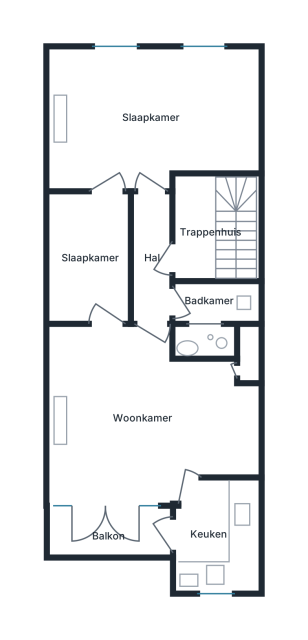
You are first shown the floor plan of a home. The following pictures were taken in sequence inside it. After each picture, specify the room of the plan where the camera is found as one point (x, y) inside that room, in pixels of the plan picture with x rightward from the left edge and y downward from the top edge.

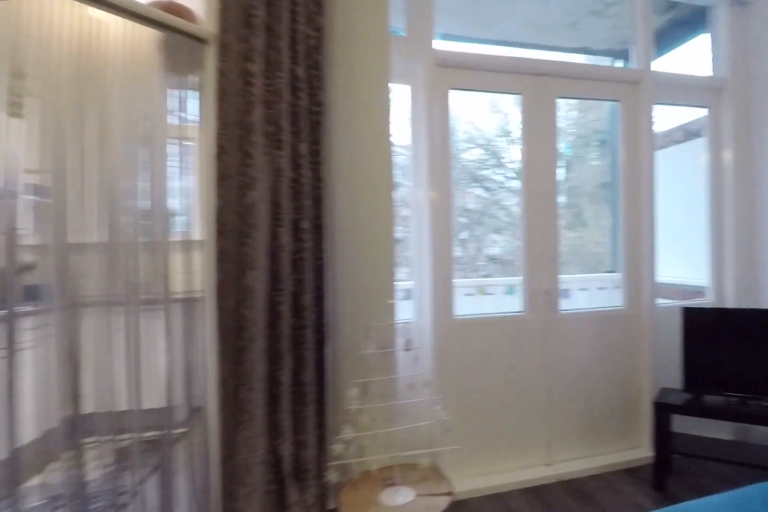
(144, 416)
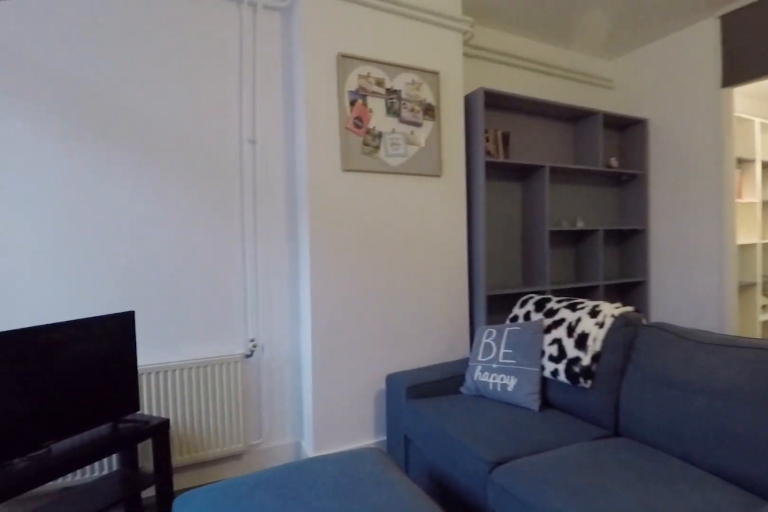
(144, 416)
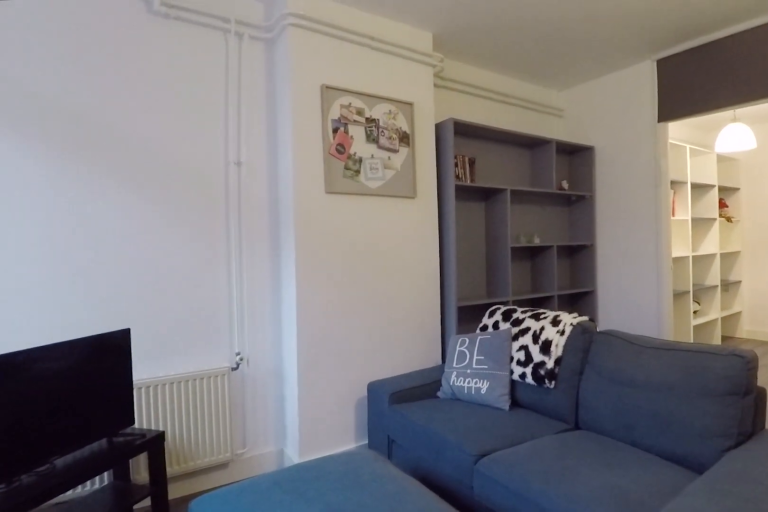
(144, 416)
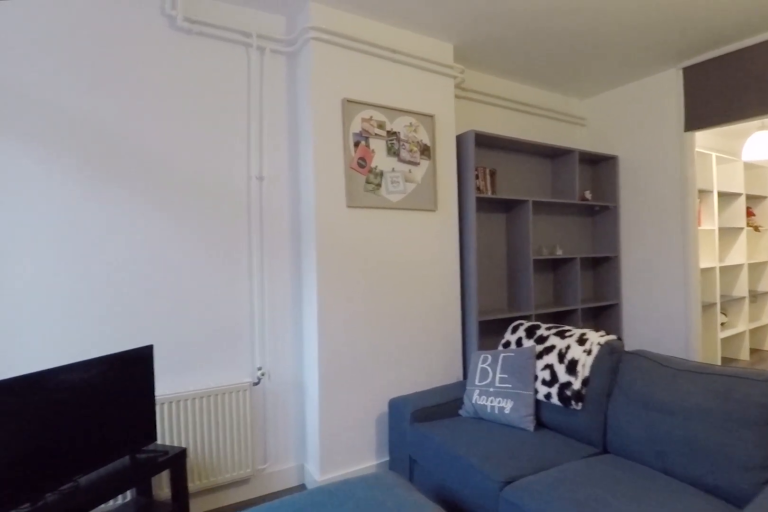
(144, 416)
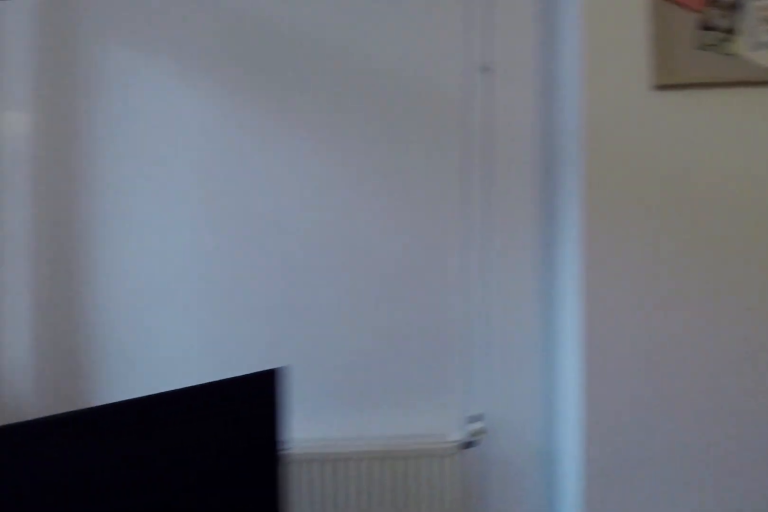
(144, 416)
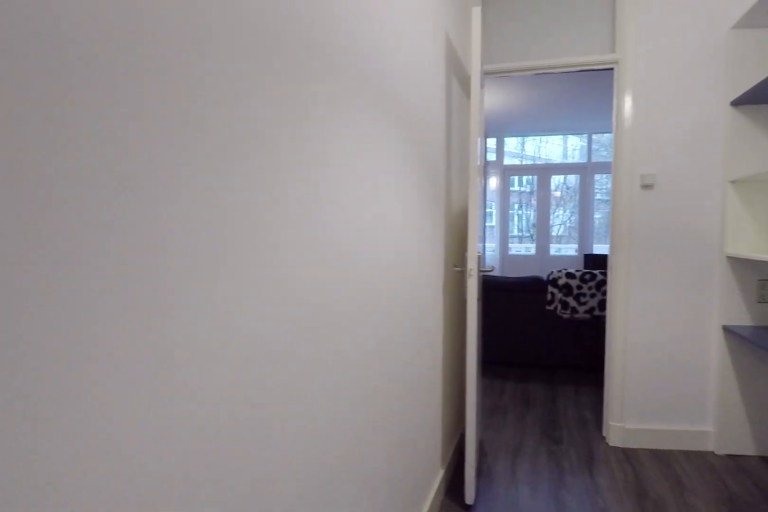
(90, 257)
